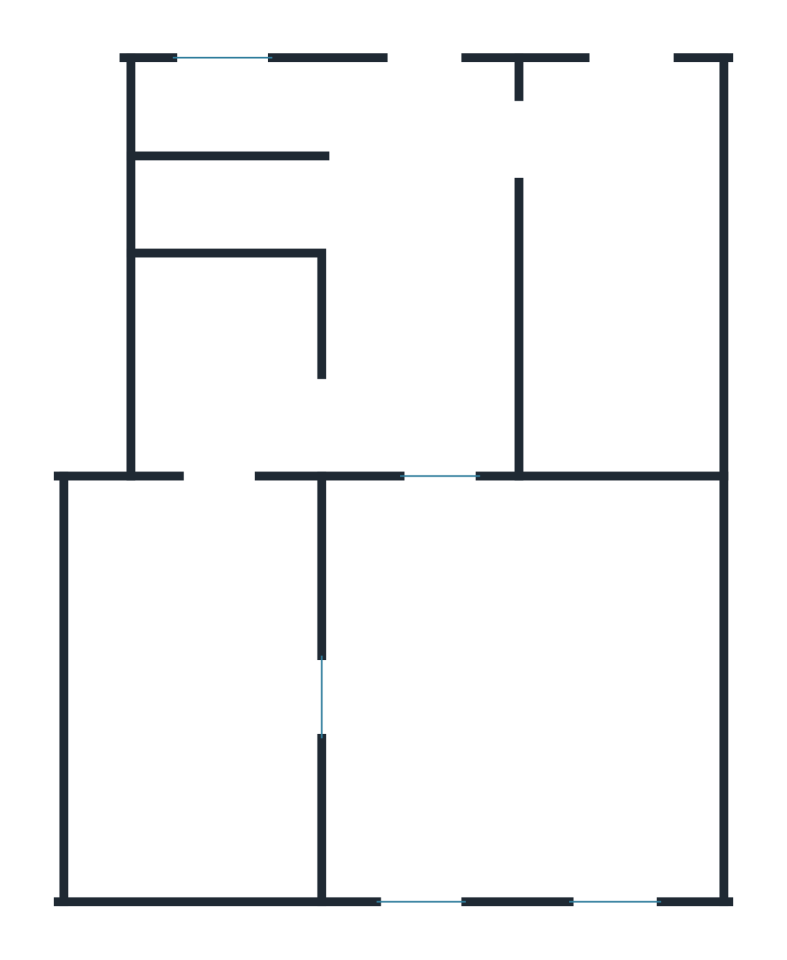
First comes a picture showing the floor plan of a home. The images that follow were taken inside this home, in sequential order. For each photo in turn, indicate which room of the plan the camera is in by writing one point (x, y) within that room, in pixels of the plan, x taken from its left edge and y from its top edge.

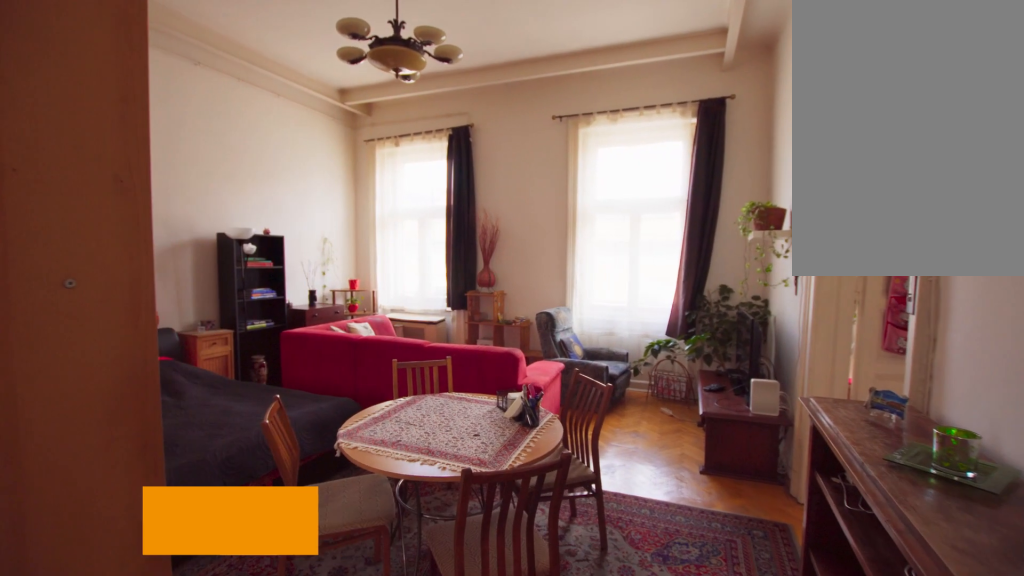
(517, 686)
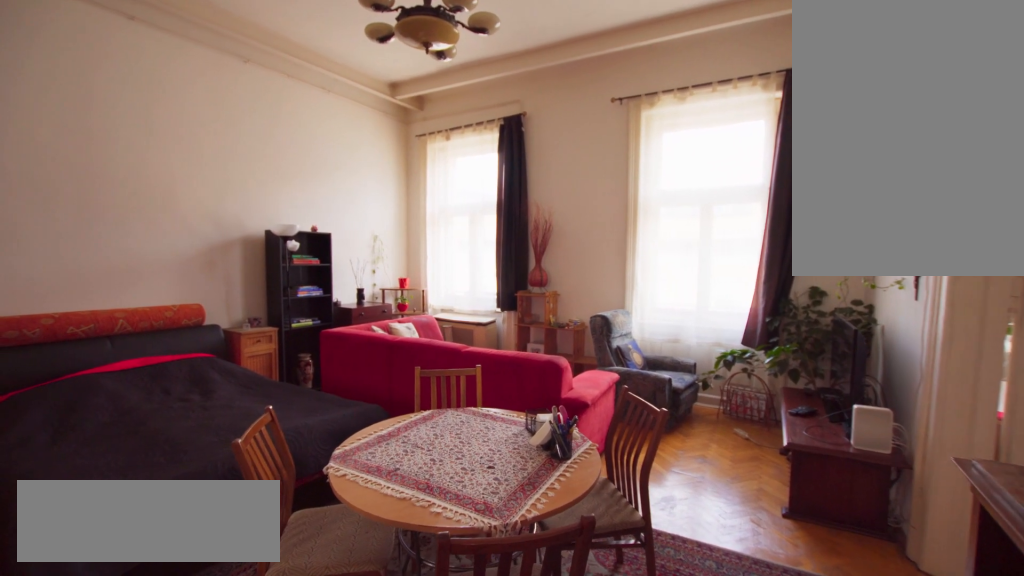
(518, 686)
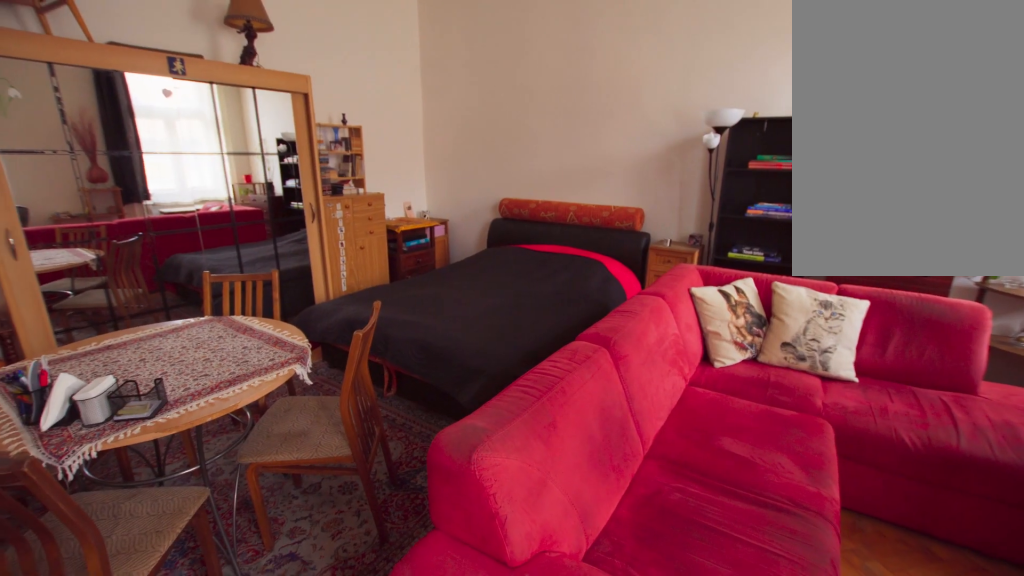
(517, 686)
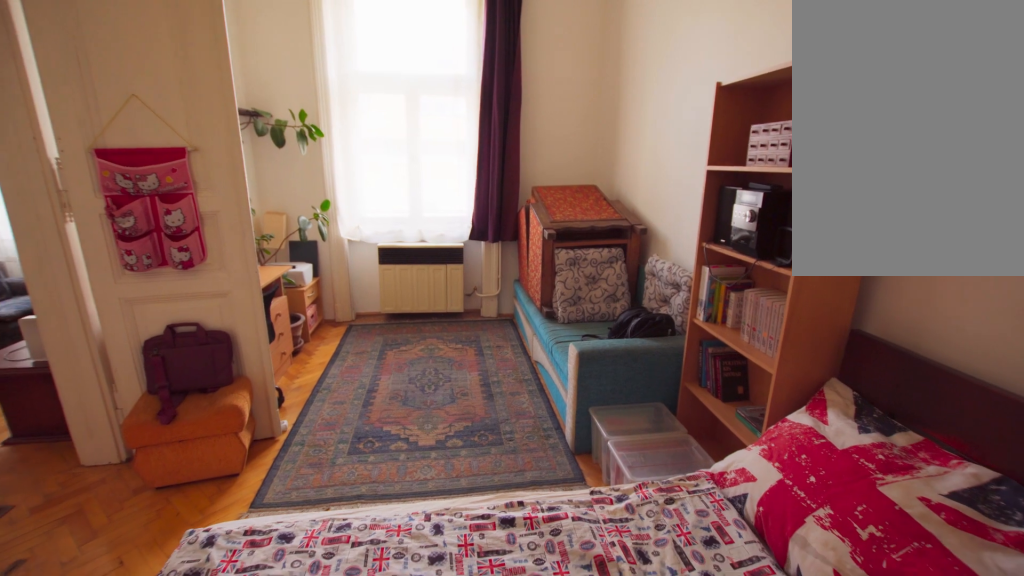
(176, 686)
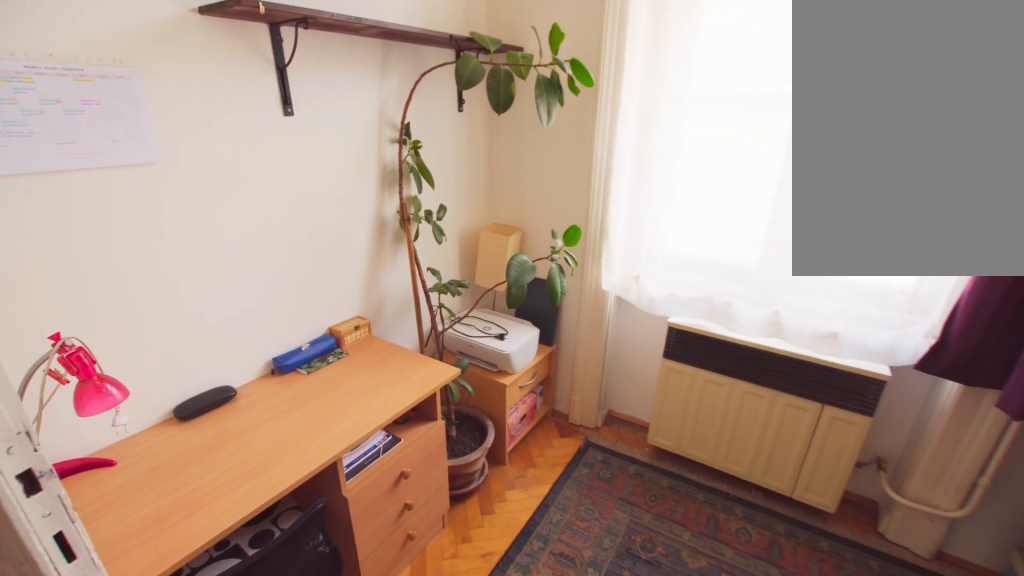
(176, 686)
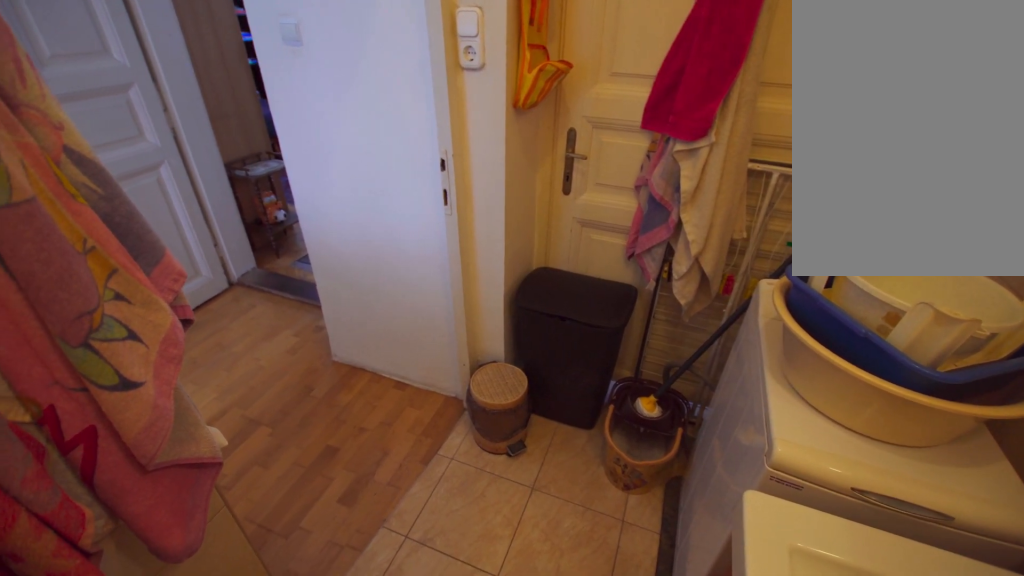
(222, 363)
